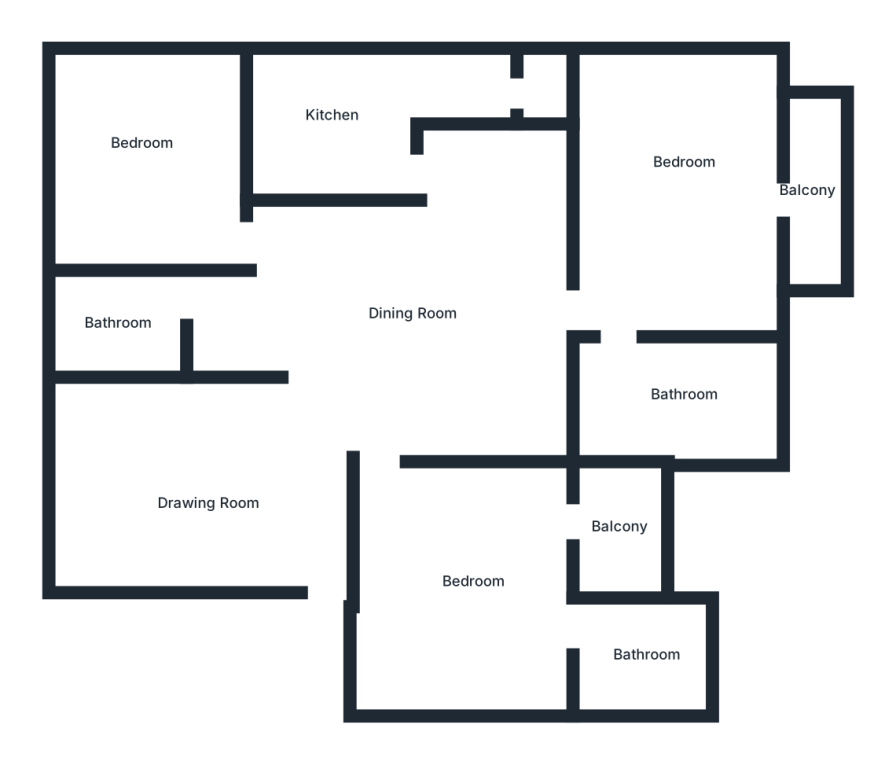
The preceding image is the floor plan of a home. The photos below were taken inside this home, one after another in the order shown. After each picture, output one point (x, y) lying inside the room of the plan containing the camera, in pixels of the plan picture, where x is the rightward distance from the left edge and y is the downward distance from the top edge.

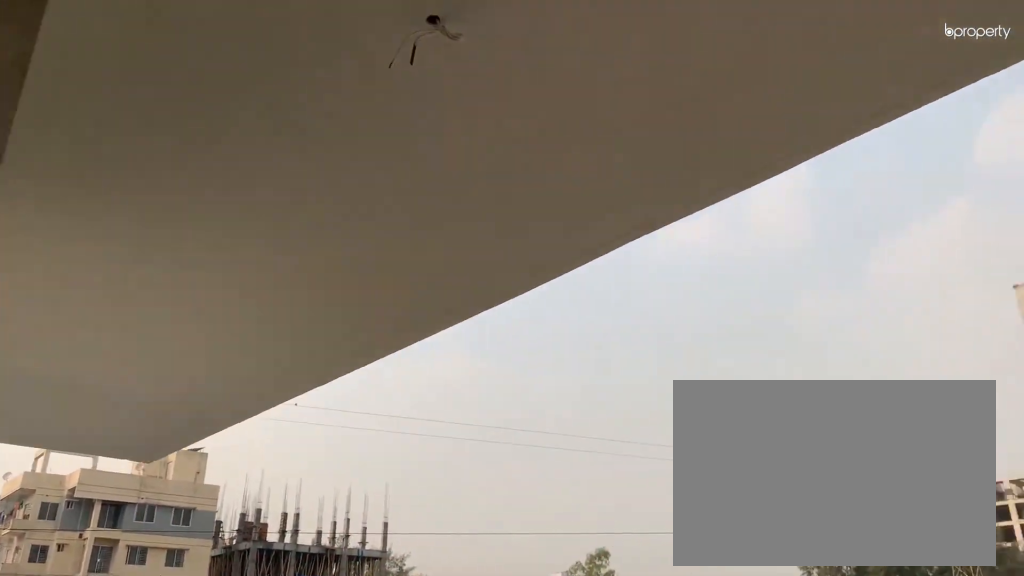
(806, 191)
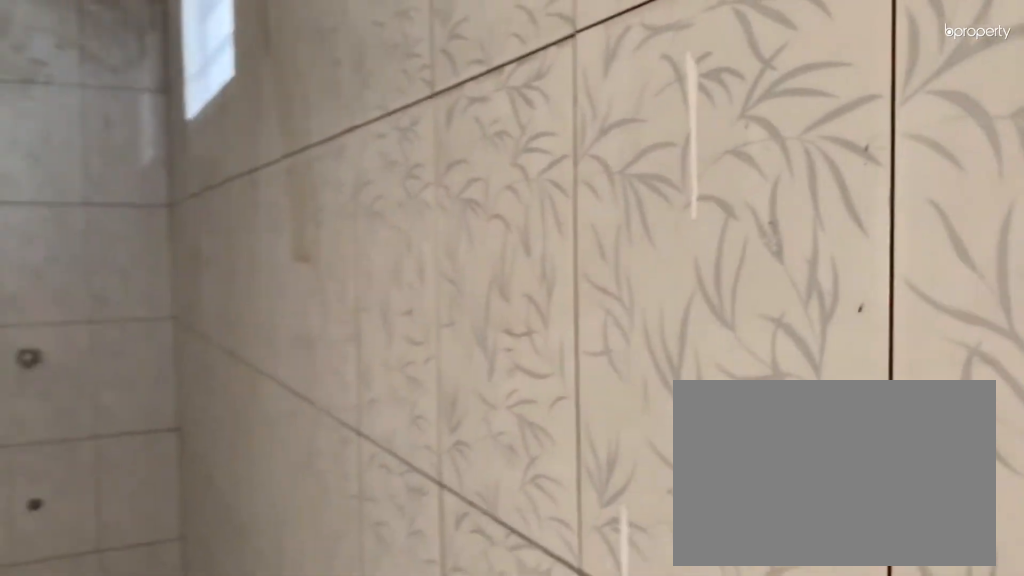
(678, 402)
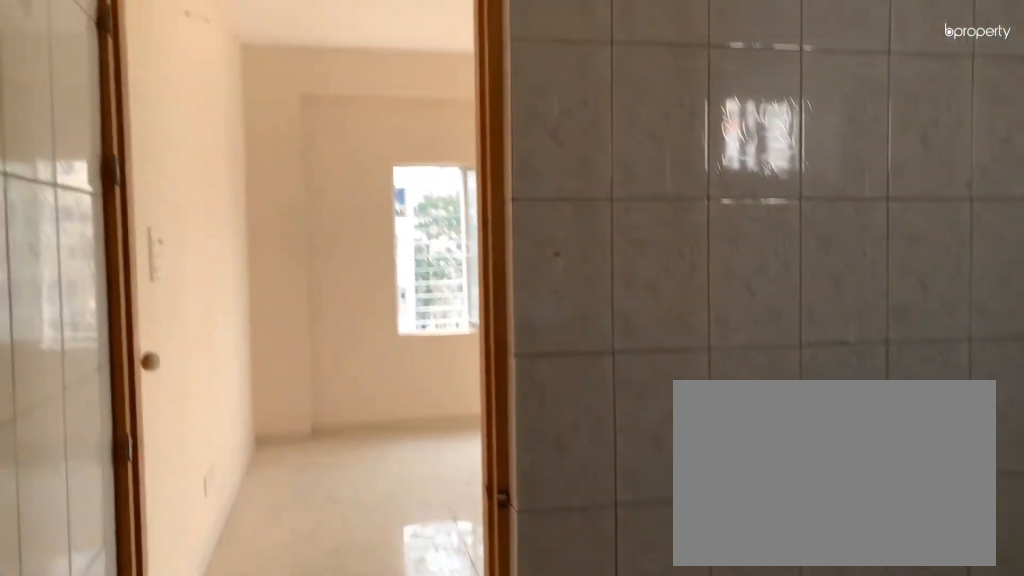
(678, 402)
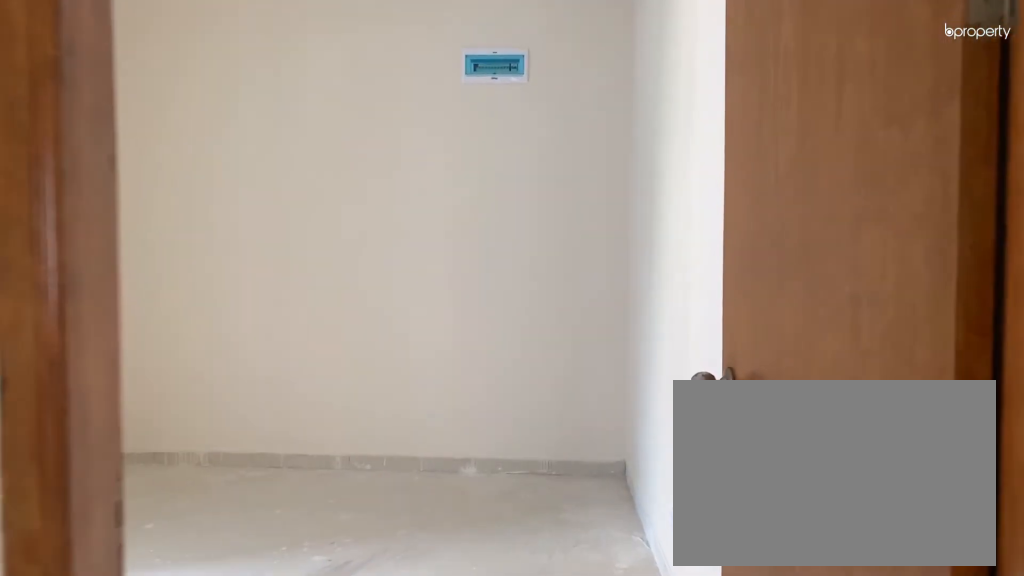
(413, 490)
